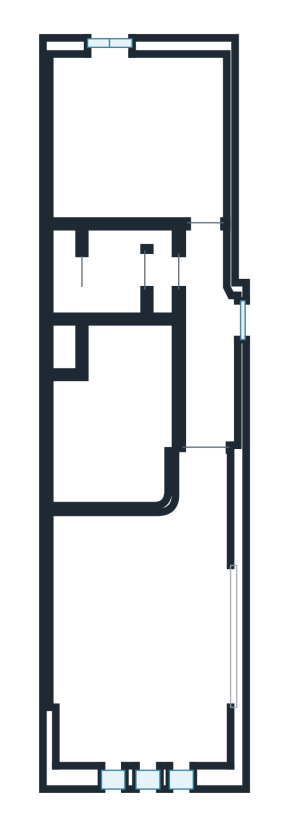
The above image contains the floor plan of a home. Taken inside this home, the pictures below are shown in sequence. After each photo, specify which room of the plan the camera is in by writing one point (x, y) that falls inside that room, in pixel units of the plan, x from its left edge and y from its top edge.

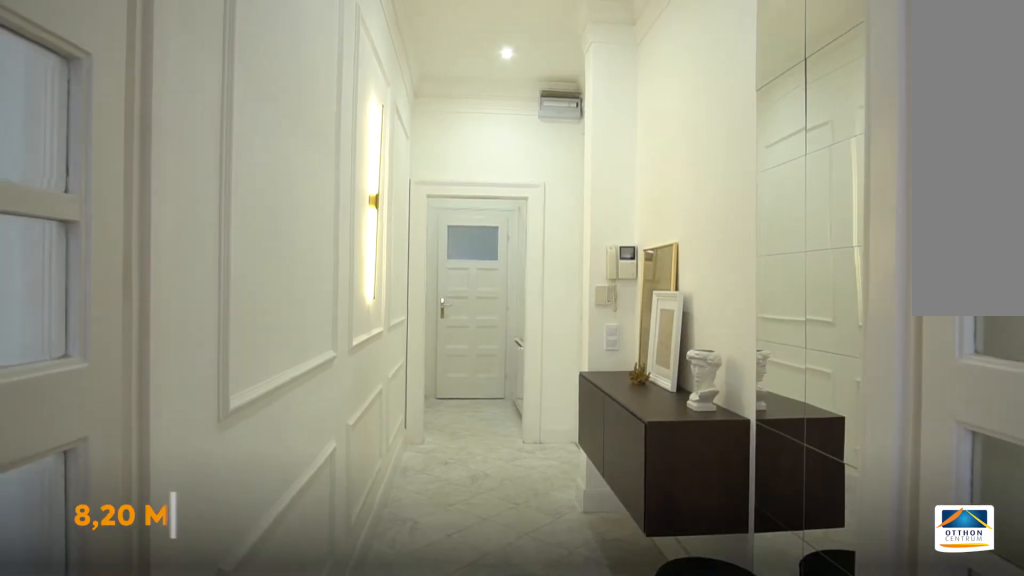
(210, 350)
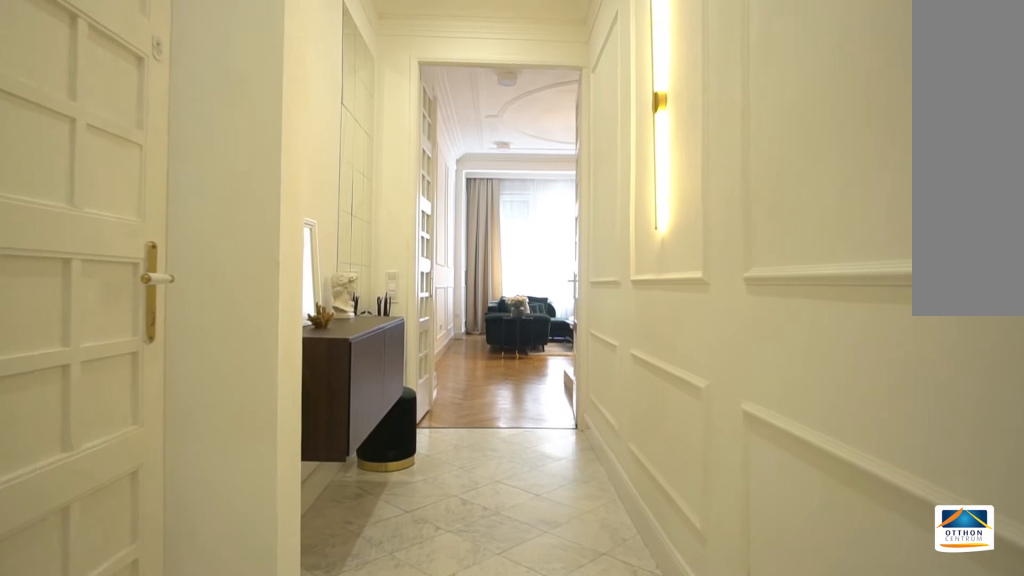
(211, 350)
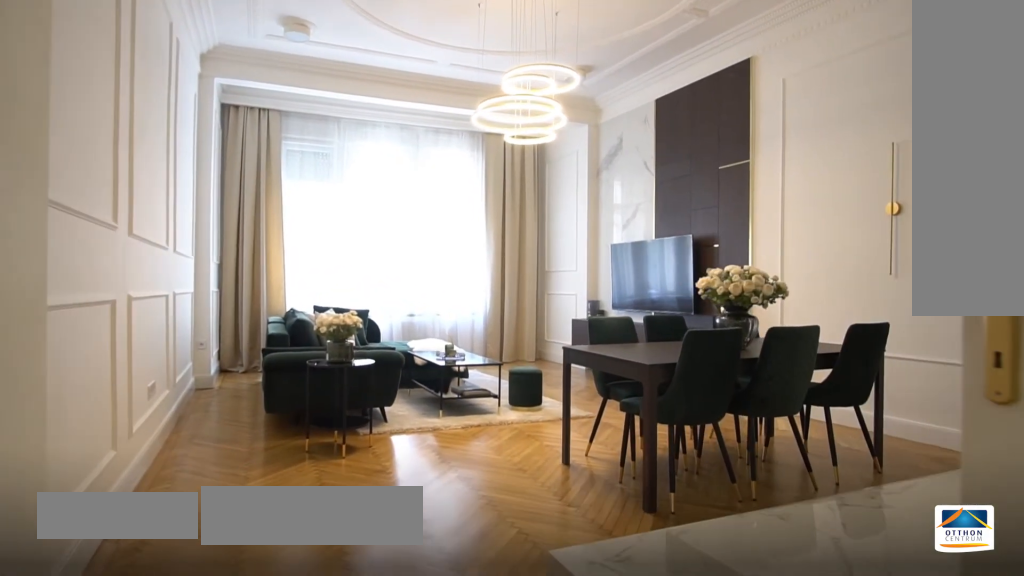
(138, 634)
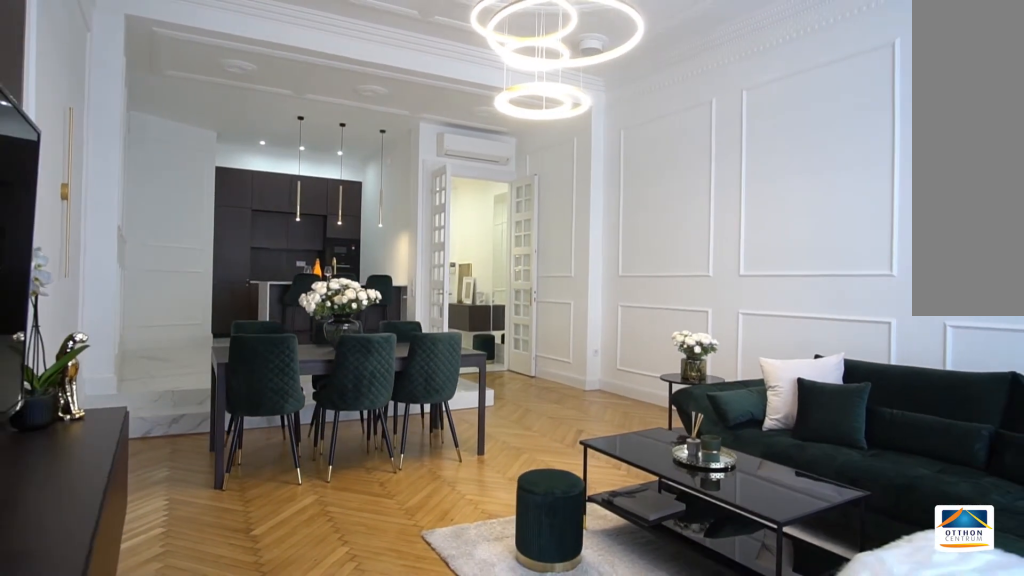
(139, 634)
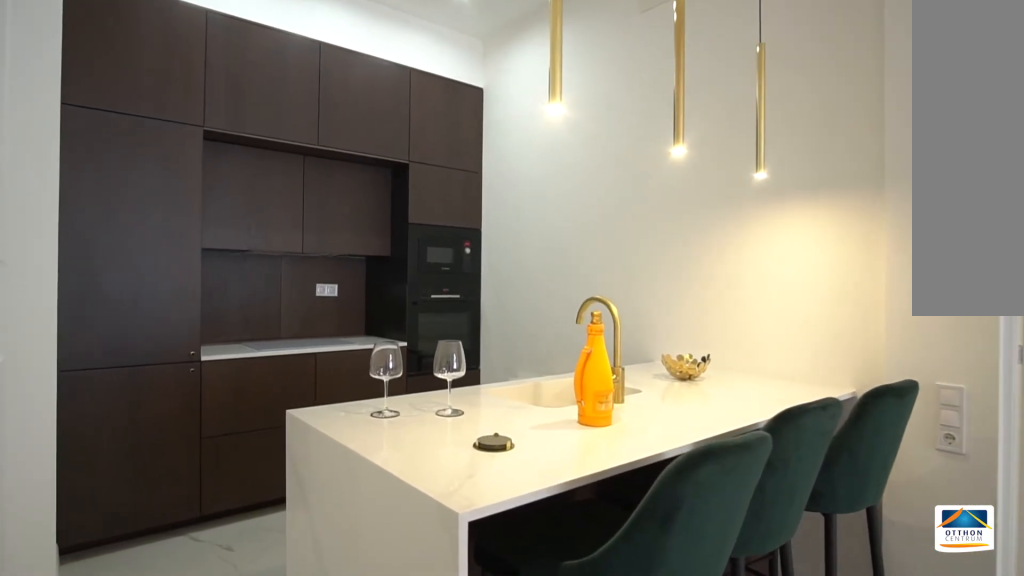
(120, 420)
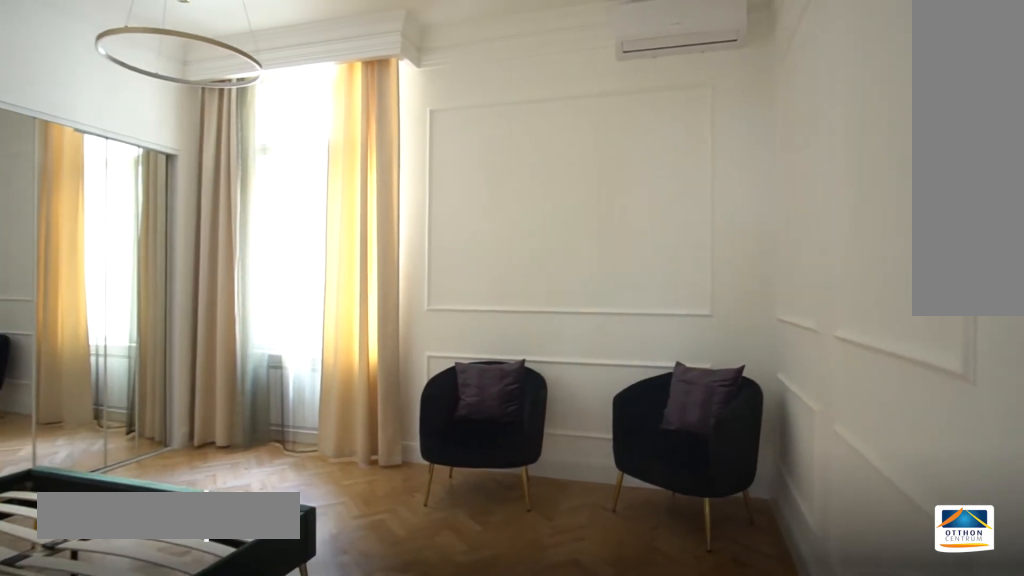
(145, 147)
